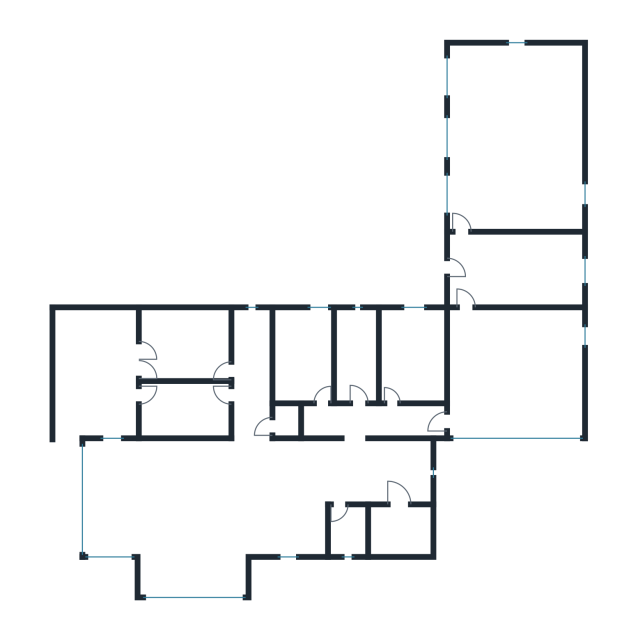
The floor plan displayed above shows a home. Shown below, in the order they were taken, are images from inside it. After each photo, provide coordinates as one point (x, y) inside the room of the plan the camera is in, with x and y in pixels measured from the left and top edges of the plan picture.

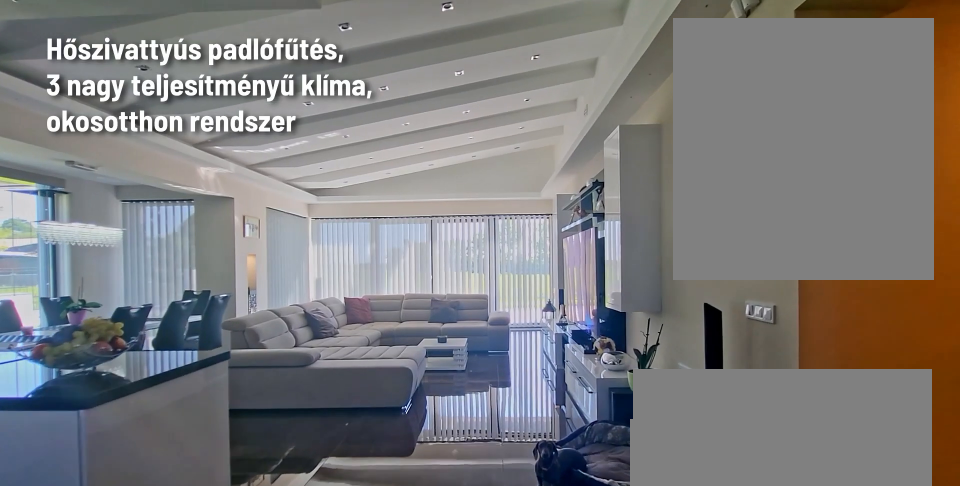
(357, 467)
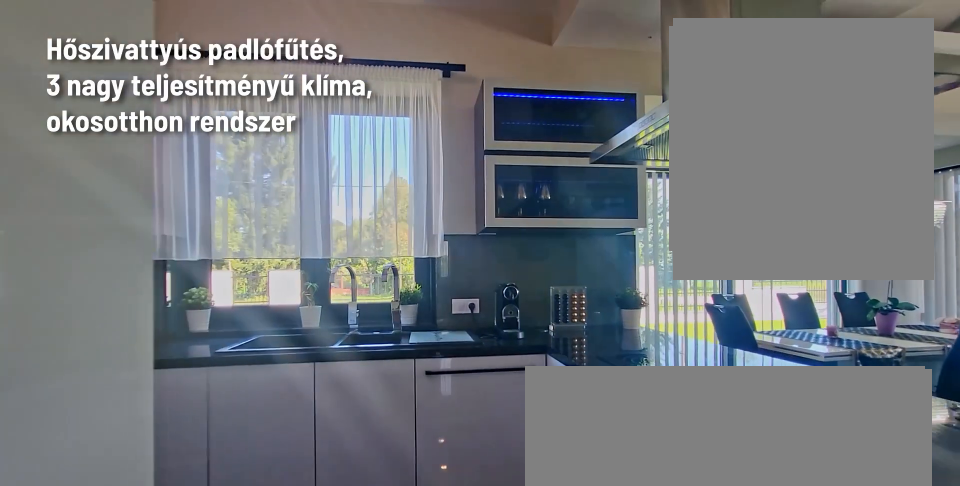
(216, 498)
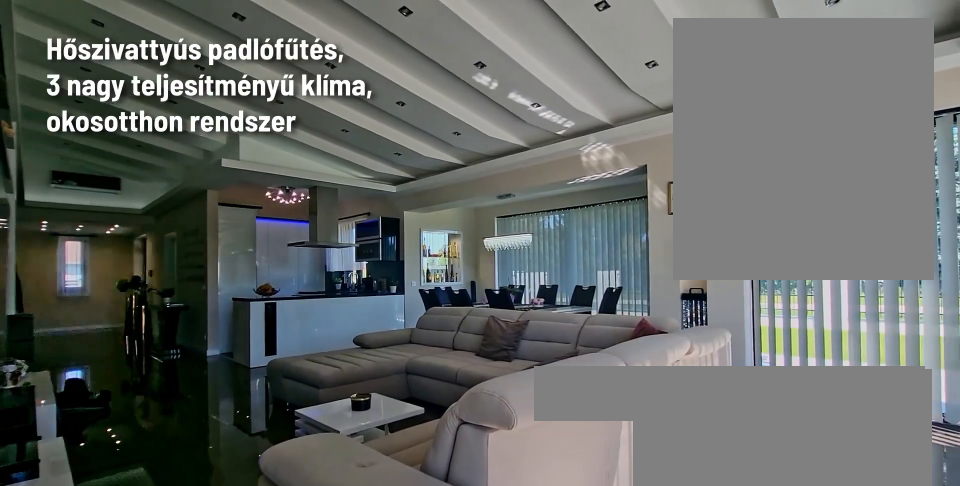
(216, 498)
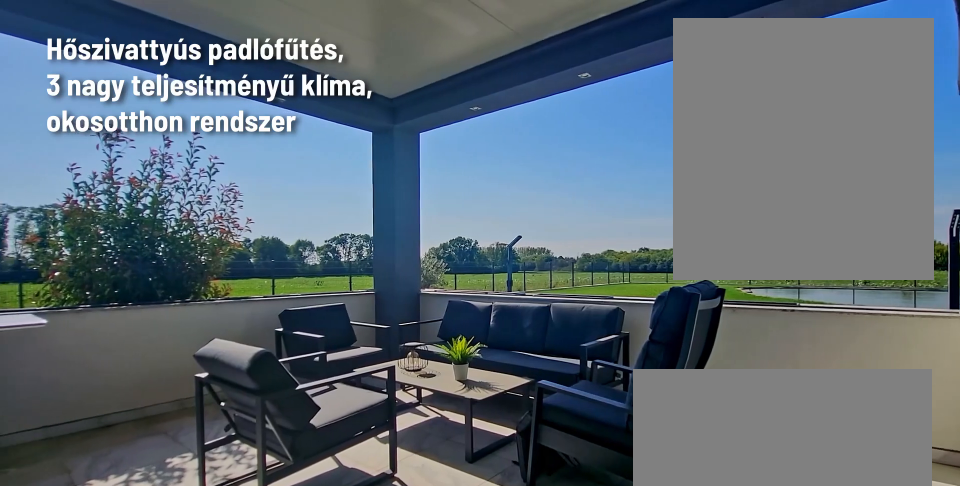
(96, 375)
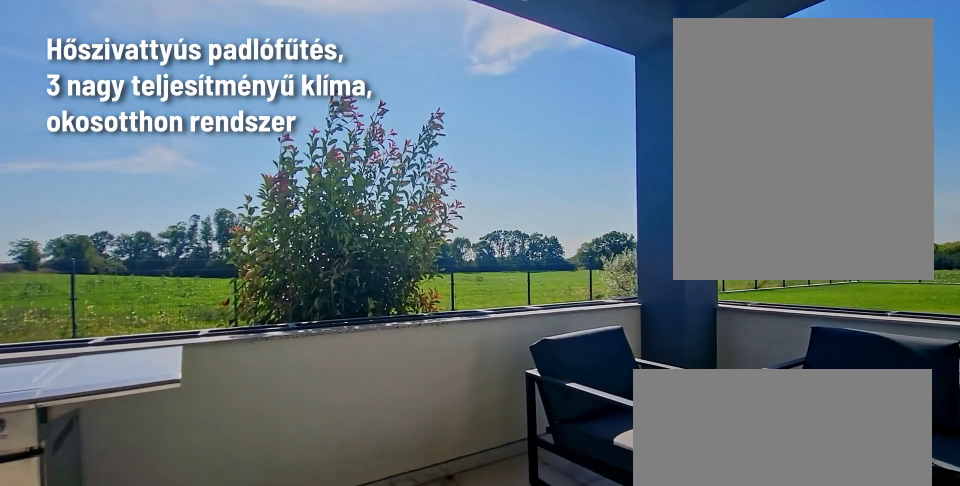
(97, 375)
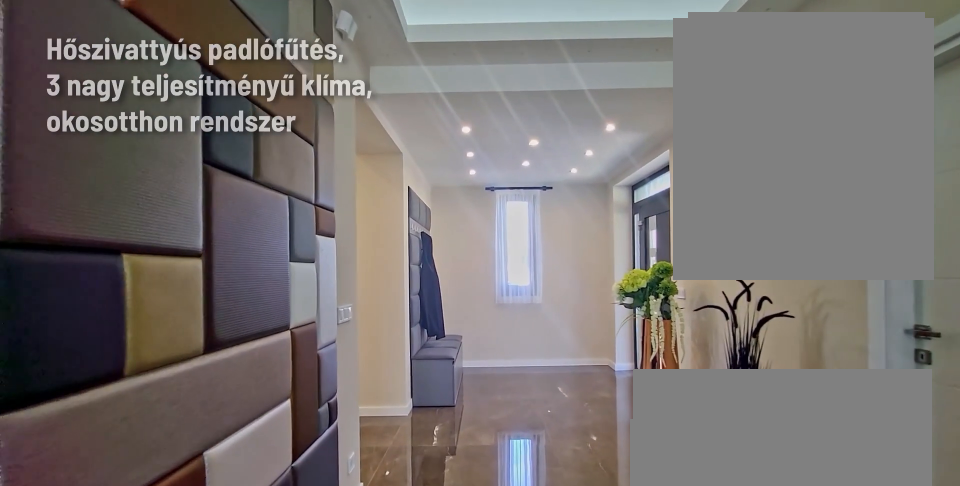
(351, 470)
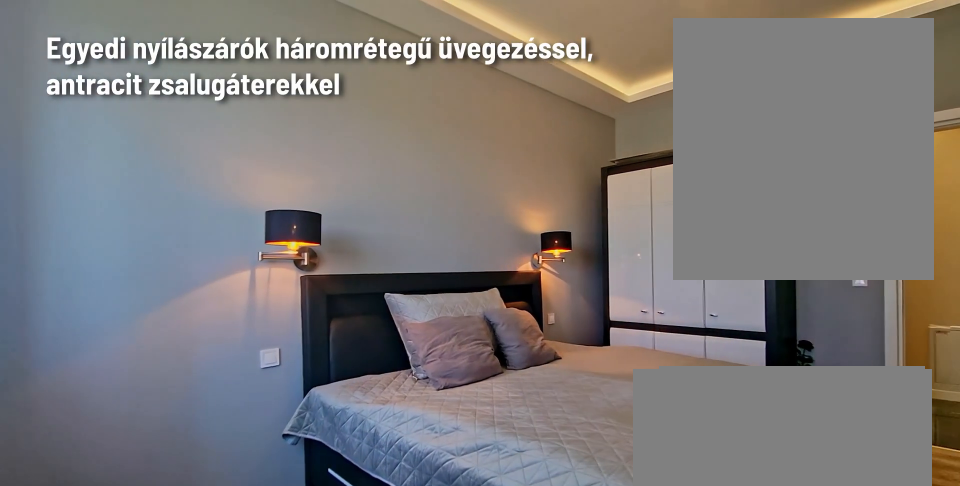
(413, 358)
